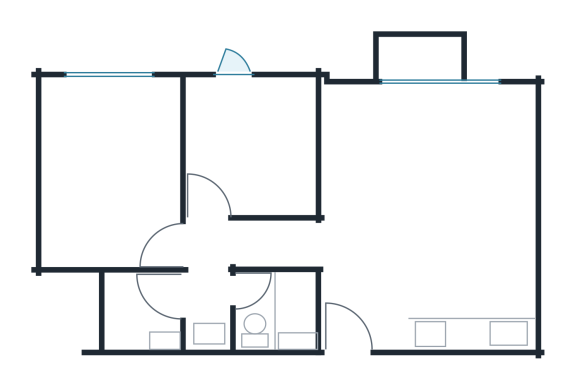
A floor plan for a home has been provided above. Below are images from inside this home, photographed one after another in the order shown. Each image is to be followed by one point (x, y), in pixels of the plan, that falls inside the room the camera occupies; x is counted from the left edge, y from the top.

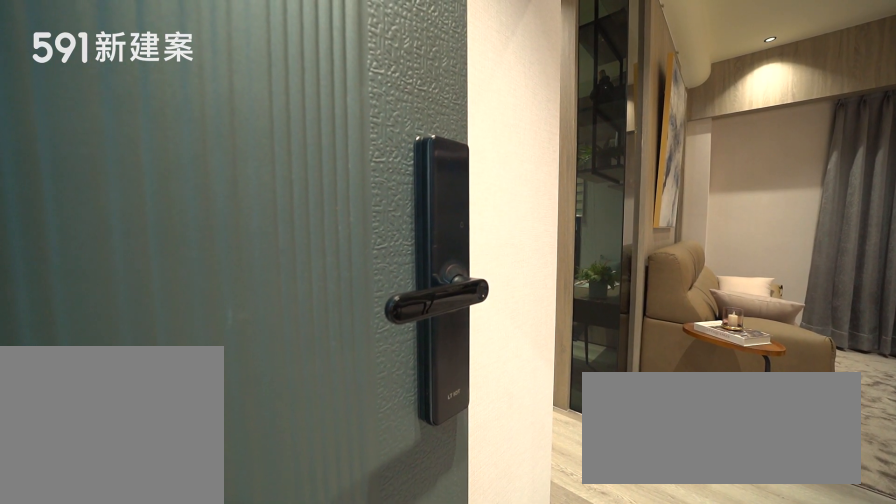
(350, 322)
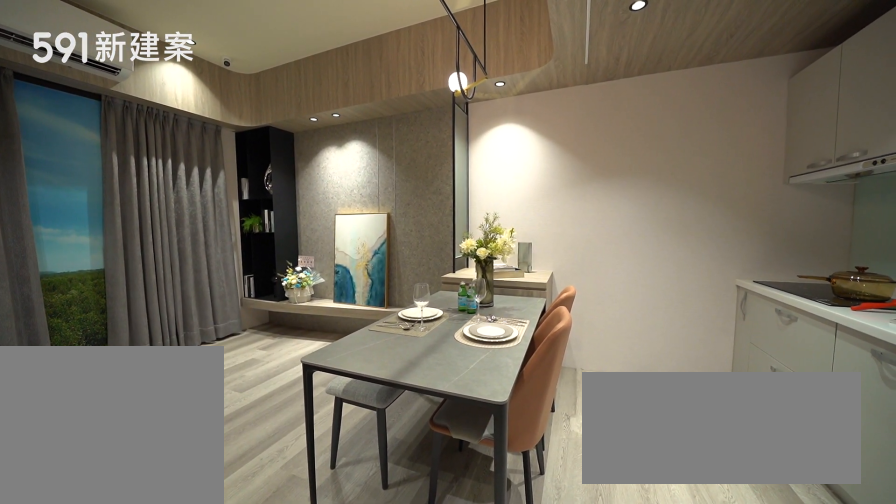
(466, 238)
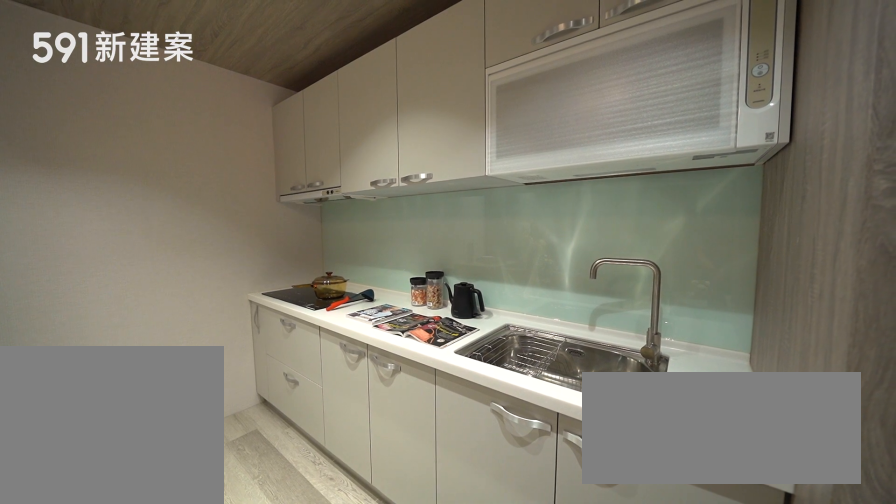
(475, 315)
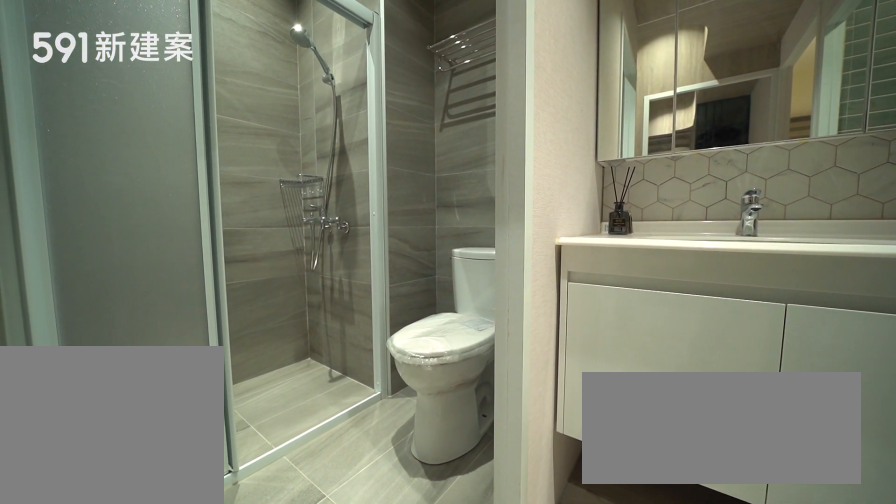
(252, 310)
